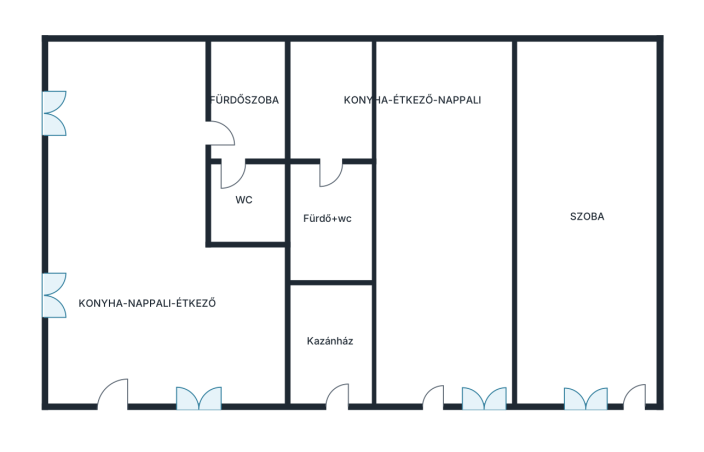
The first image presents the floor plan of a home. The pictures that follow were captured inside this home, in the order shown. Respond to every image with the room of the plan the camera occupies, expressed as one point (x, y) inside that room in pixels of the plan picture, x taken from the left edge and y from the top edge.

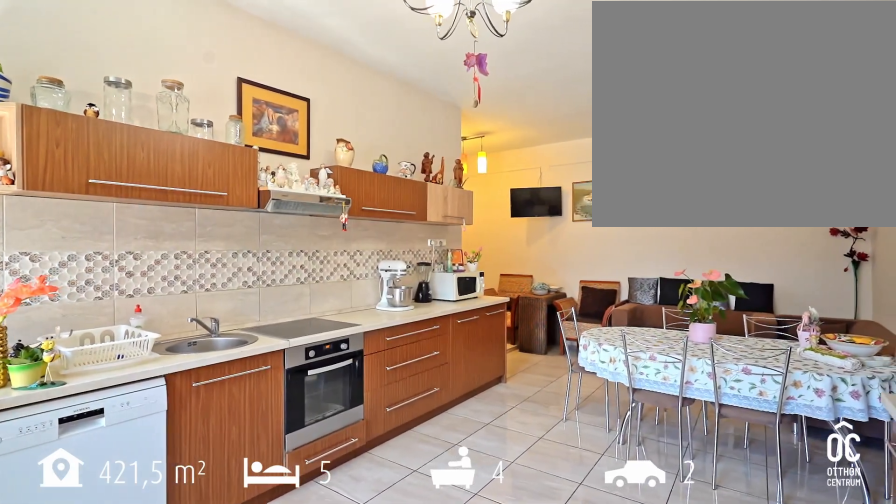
(438, 232)
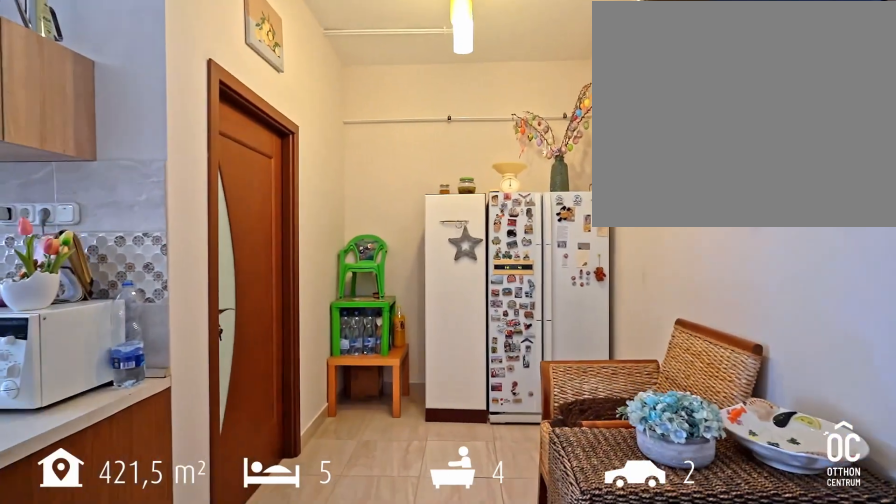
(329, 99)
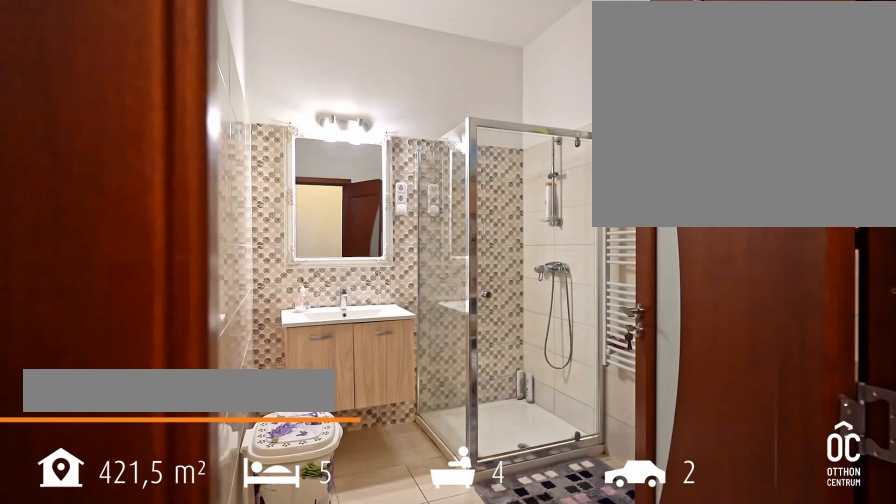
(327, 222)
